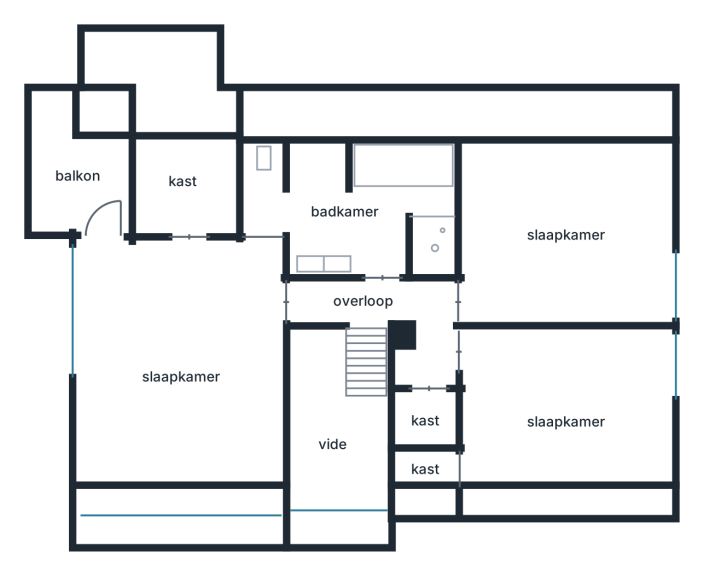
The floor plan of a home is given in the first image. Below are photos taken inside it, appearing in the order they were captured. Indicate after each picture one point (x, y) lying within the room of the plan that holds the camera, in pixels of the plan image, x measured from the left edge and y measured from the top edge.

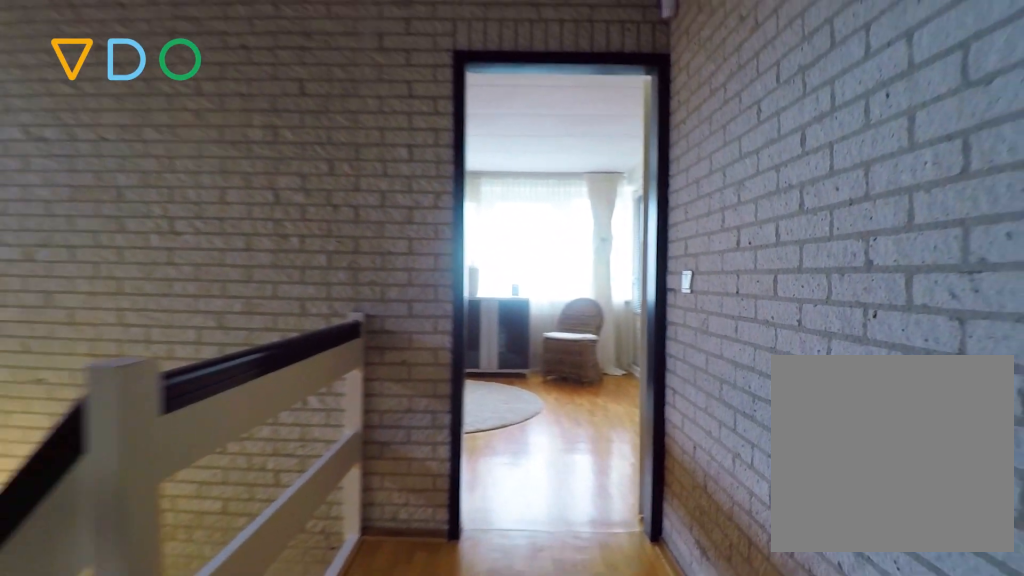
(389, 321)
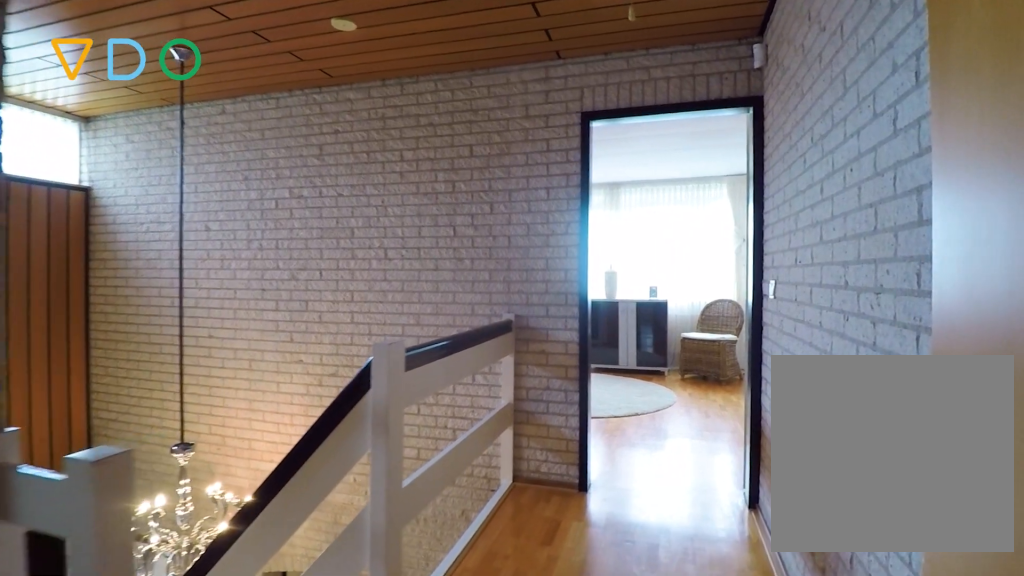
(389, 321)
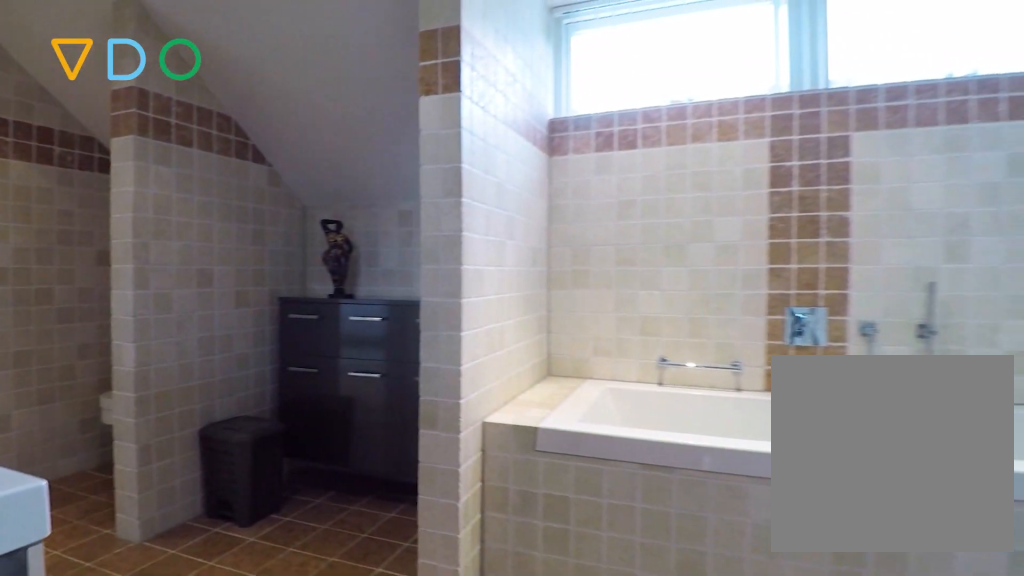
(350, 209)
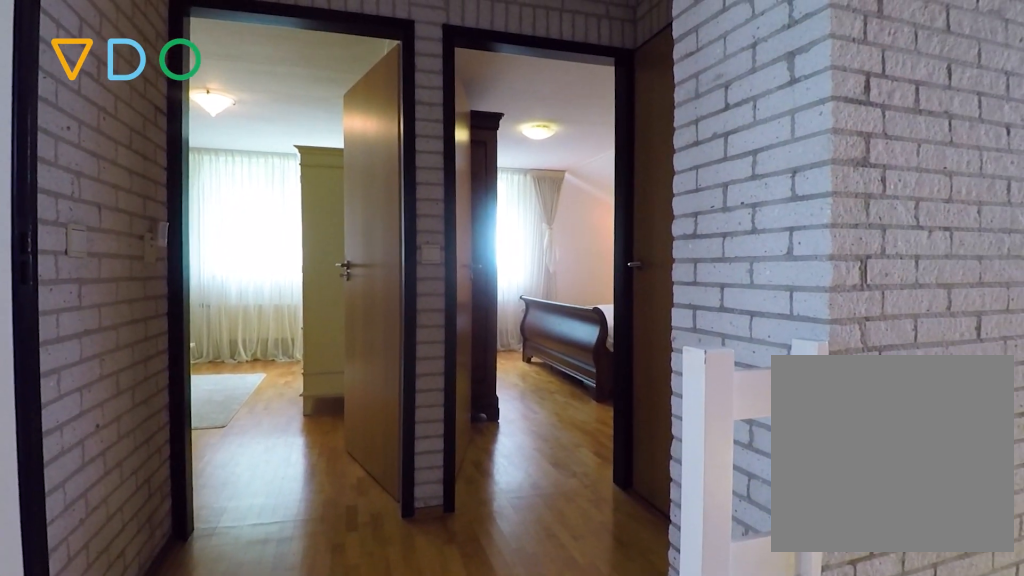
(389, 321)
